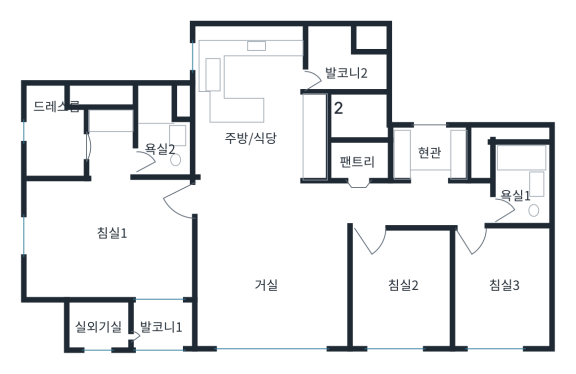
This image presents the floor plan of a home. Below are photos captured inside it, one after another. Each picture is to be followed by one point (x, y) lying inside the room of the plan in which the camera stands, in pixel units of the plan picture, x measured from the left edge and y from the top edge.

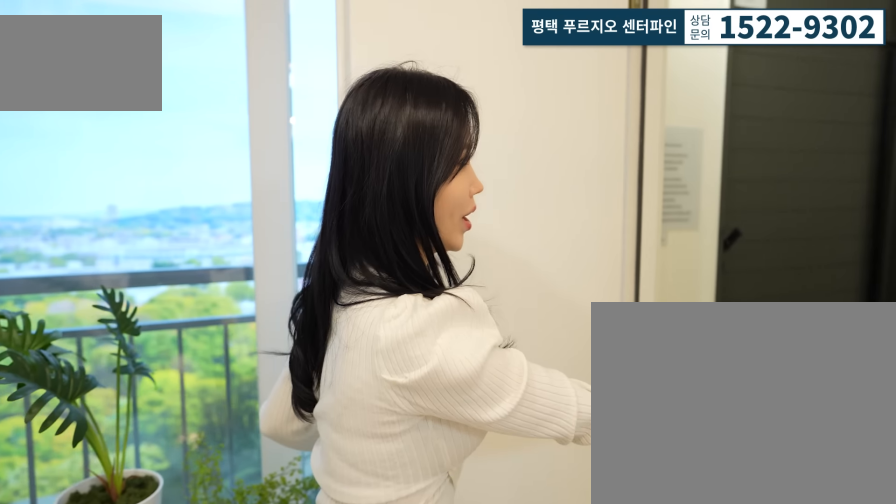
(157, 325)
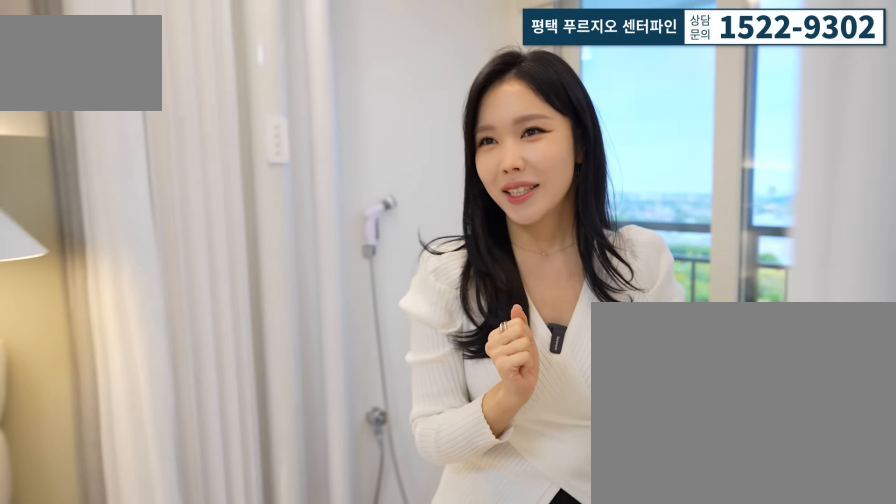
(158, 317)
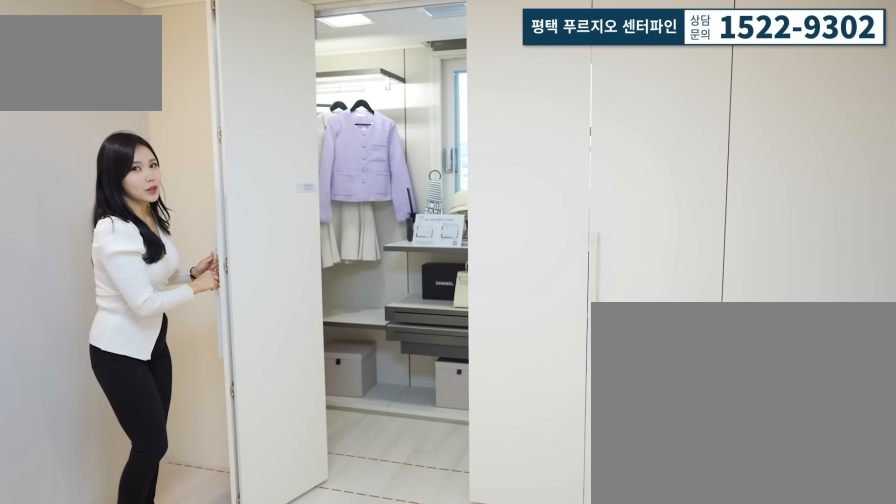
(69, 237)
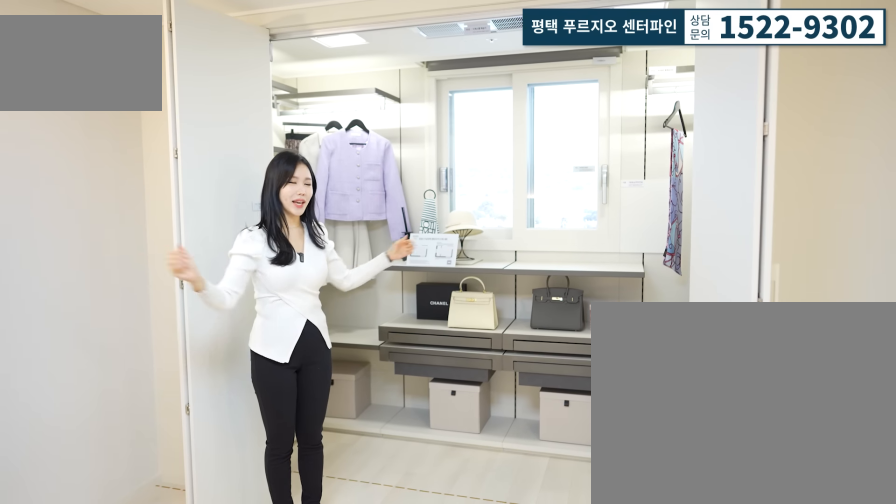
(69, 237)
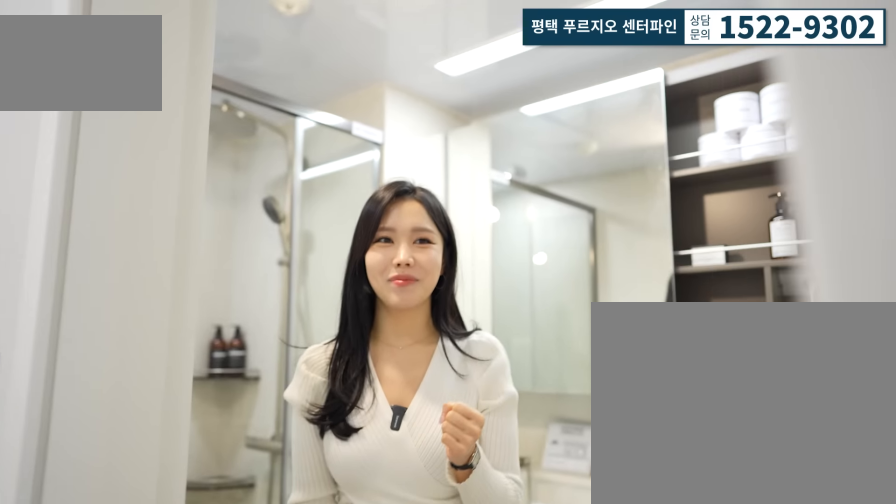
(158, 146)
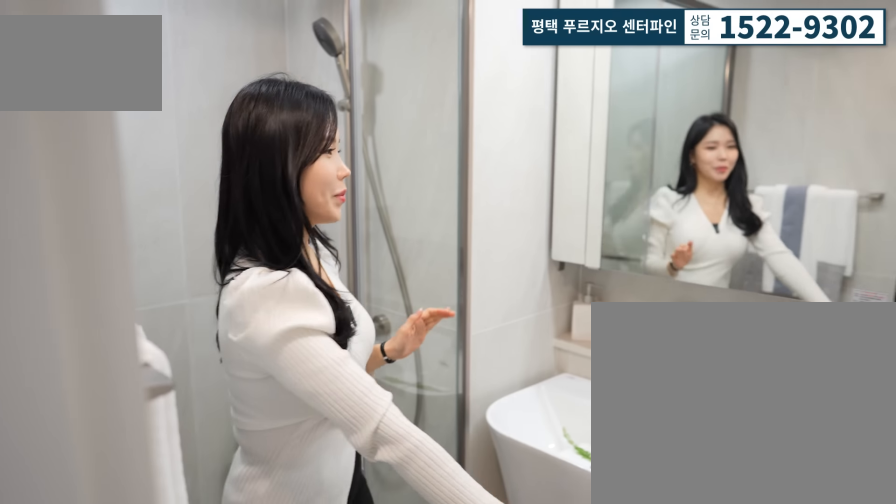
(158, 146)
